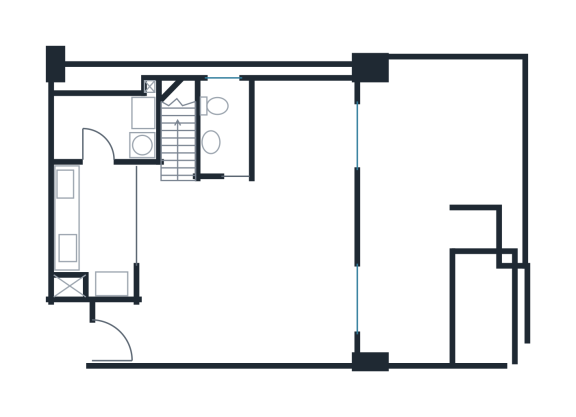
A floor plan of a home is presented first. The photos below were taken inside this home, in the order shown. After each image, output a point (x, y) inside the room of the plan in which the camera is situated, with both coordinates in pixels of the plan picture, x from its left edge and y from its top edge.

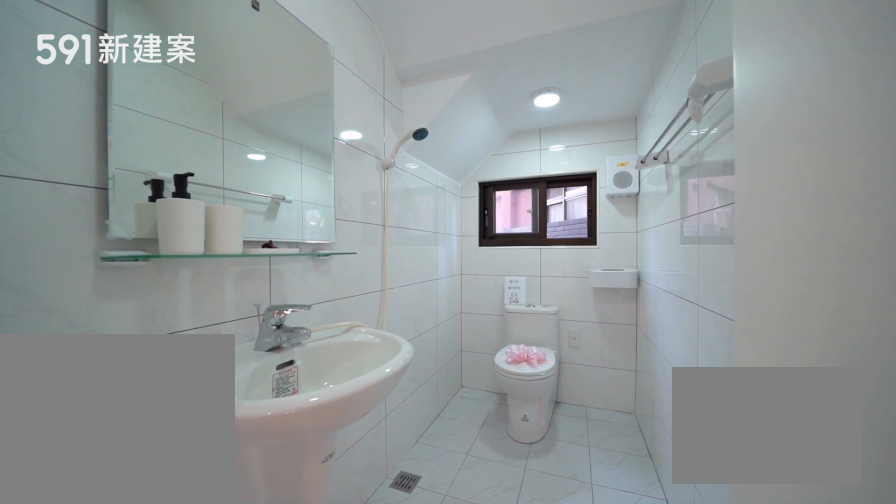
(223, 122)
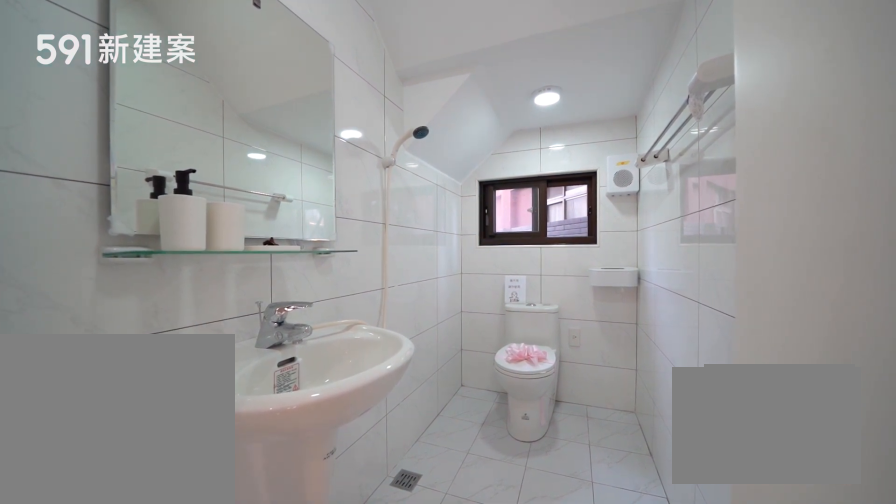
(223, 122)
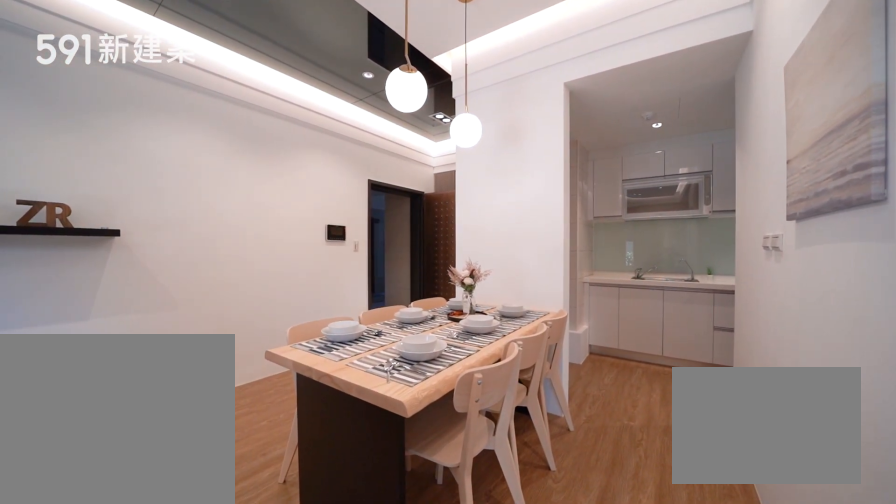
(185, 252)
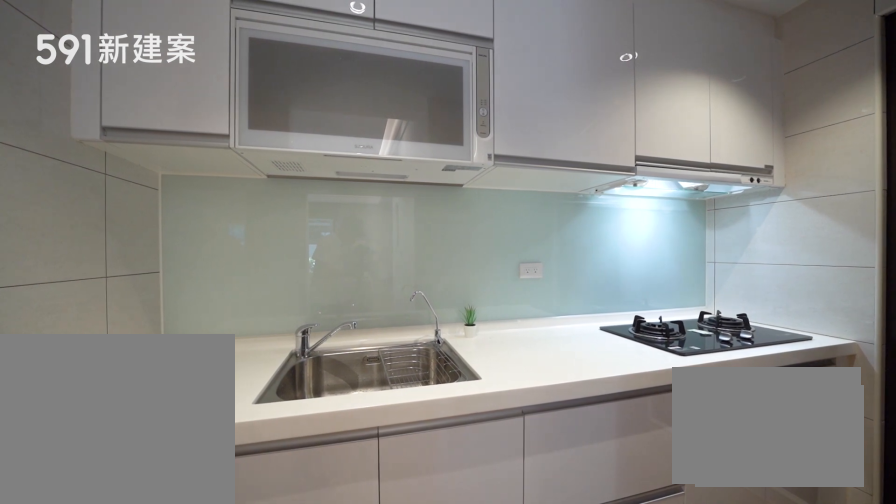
(95, 229)
